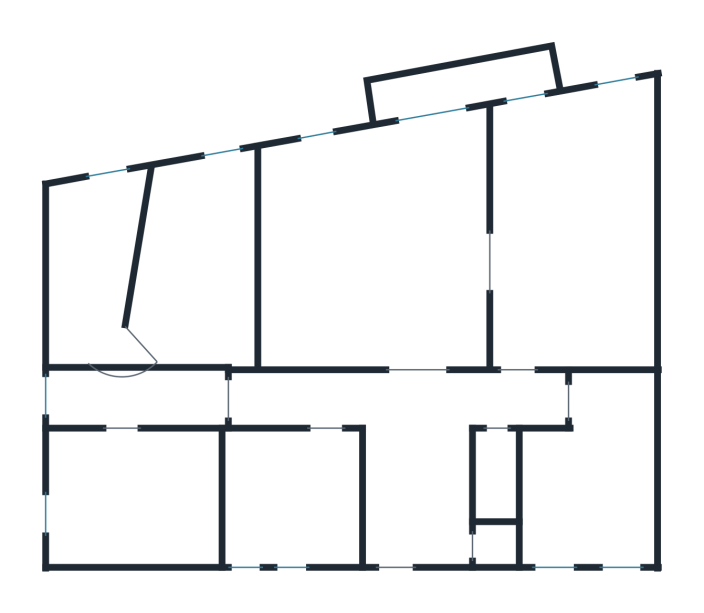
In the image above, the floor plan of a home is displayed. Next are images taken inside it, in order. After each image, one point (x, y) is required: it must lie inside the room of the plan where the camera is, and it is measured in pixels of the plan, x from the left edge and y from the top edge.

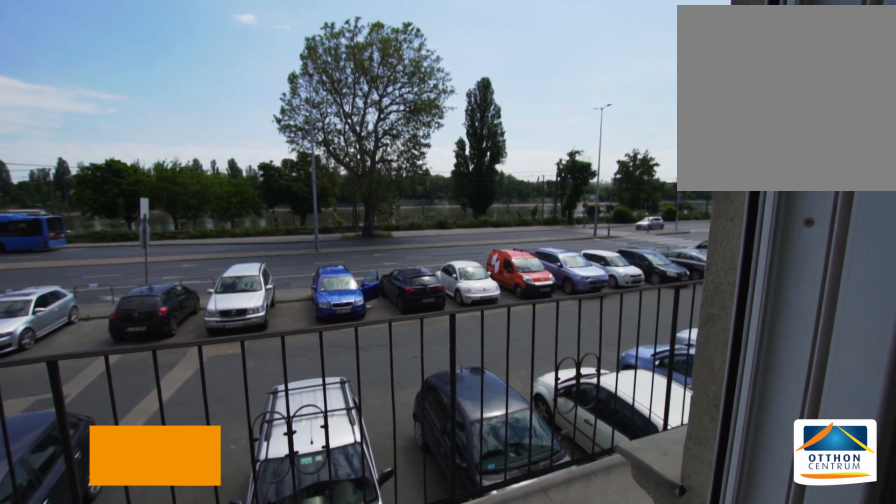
(468, 86)
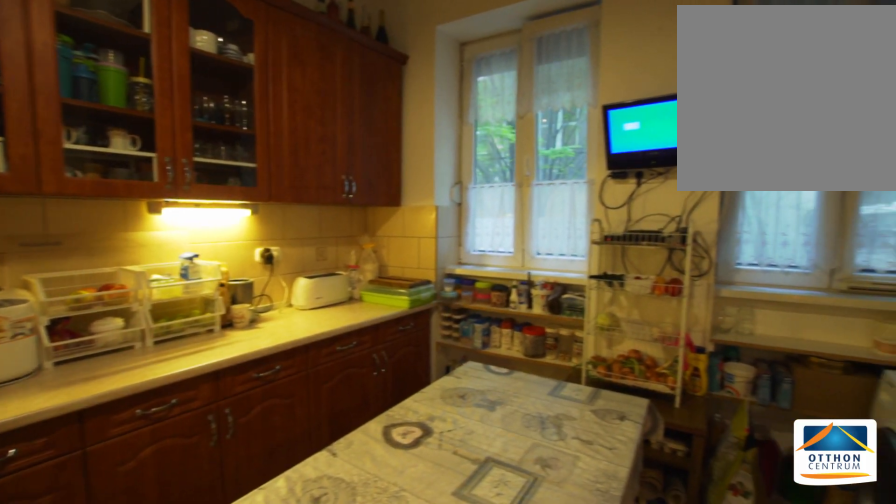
(588, 490)
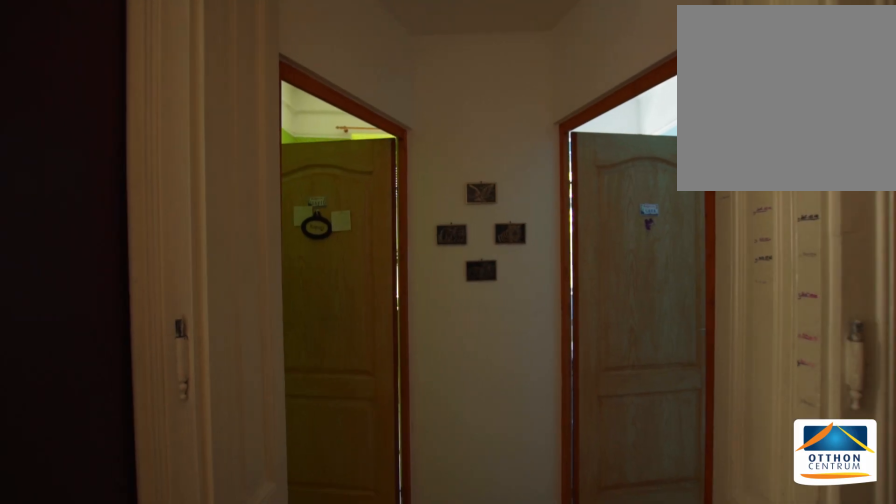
(140, 404)
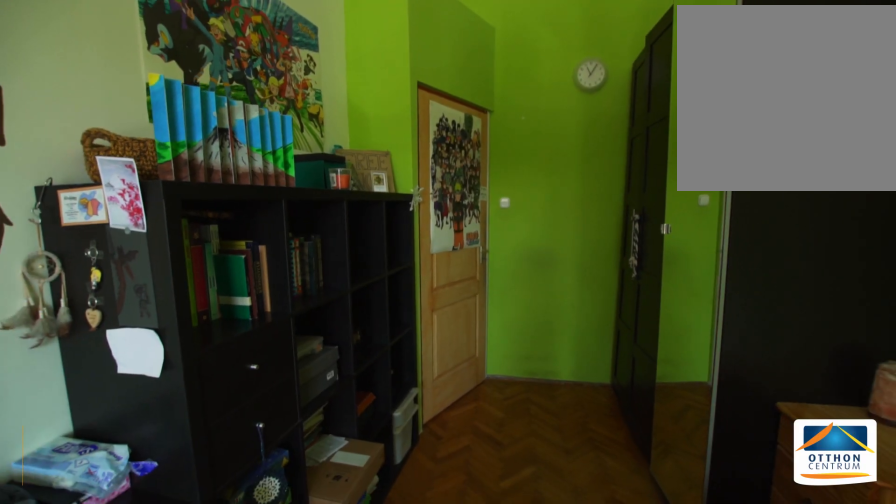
(93, 263)
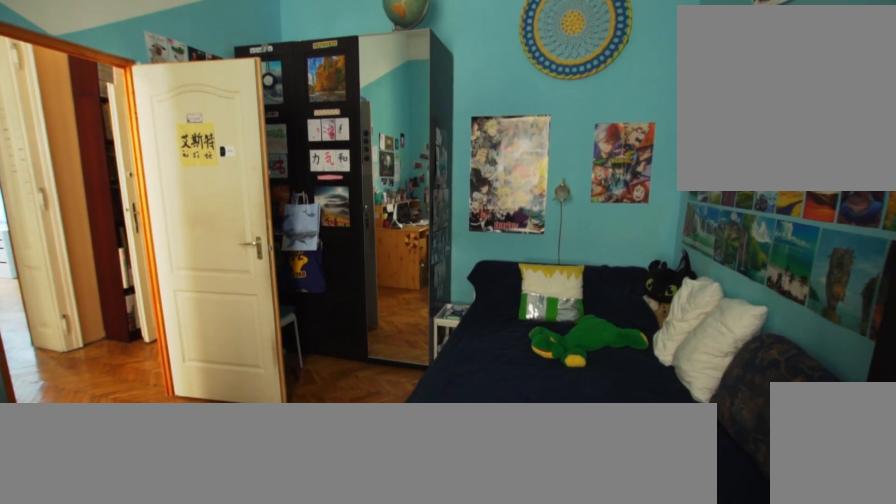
(130, 498)
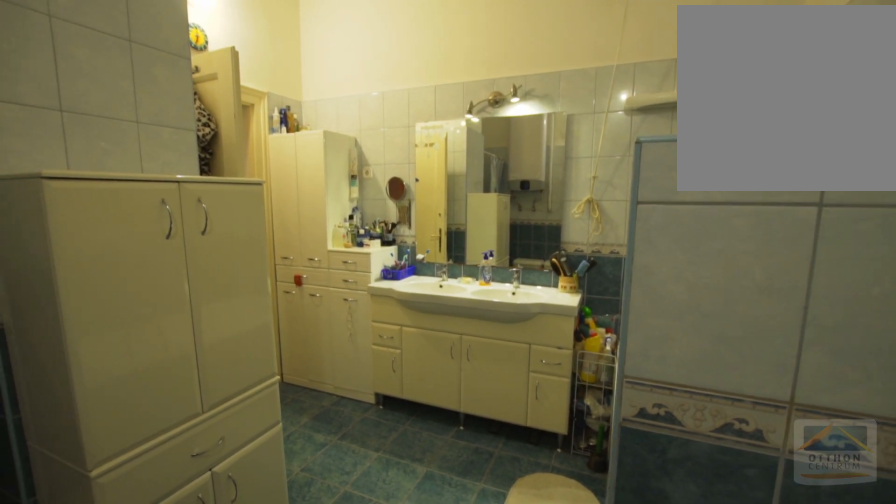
(298, 498)
